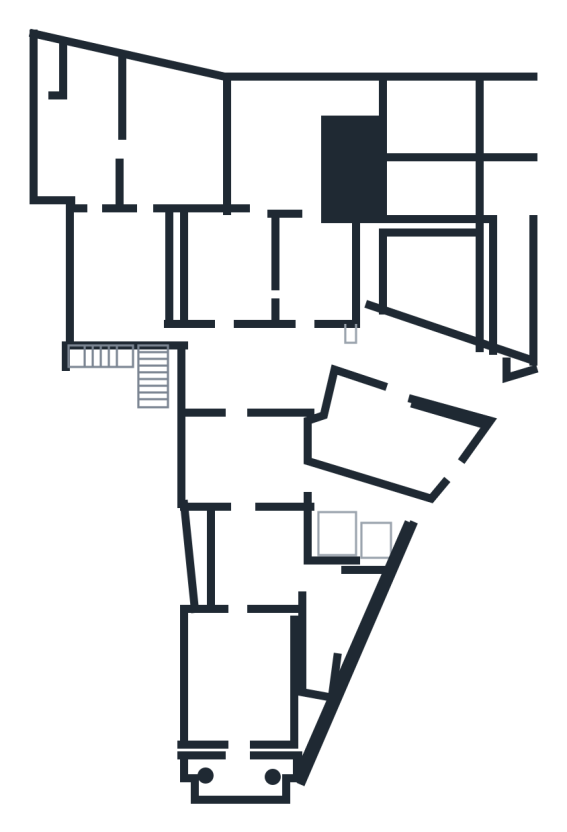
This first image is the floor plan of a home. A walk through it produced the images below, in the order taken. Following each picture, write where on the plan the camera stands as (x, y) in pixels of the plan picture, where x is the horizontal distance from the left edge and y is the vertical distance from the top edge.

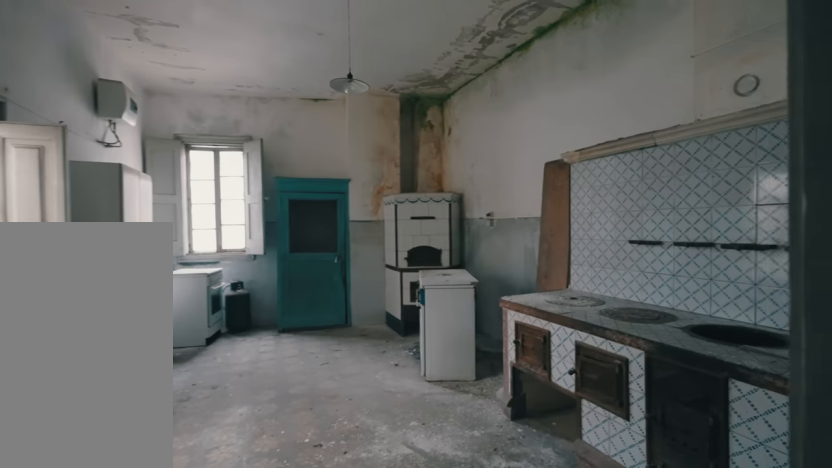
(155, 148)
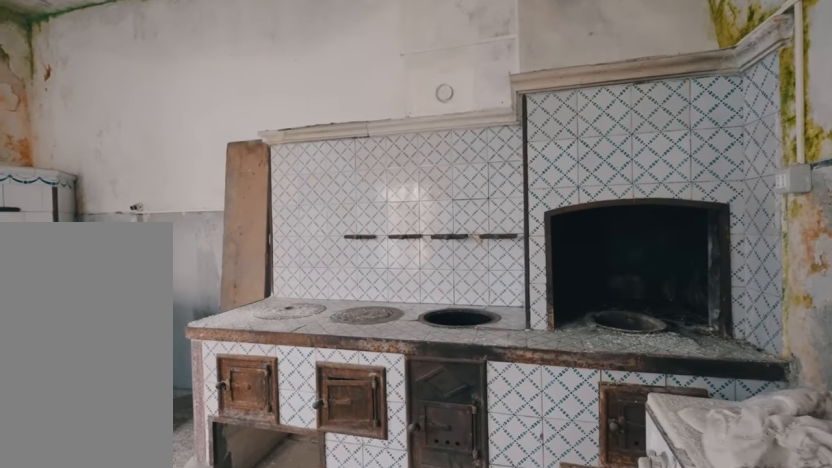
(155, 149)
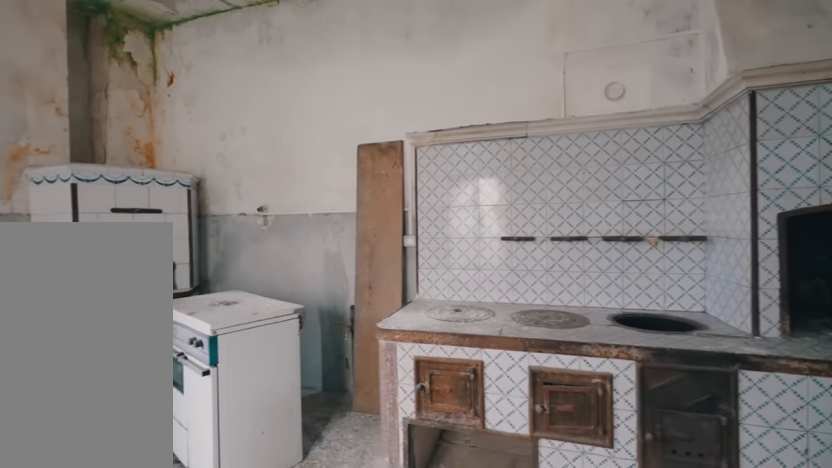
(155, 148)
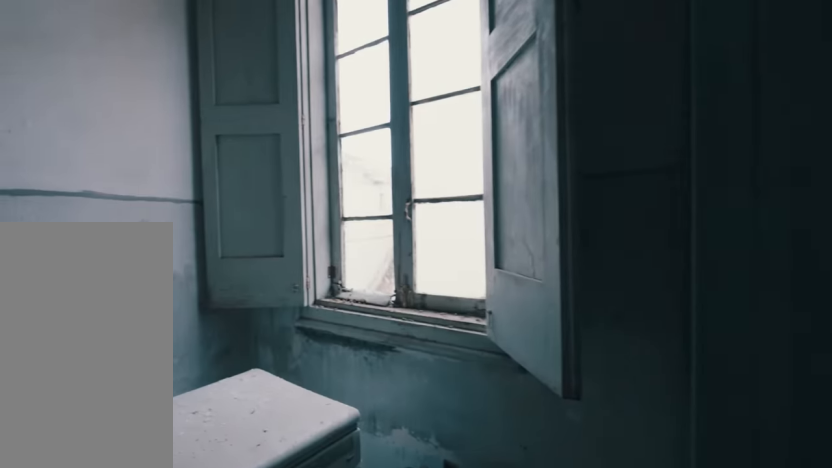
(155, 149)
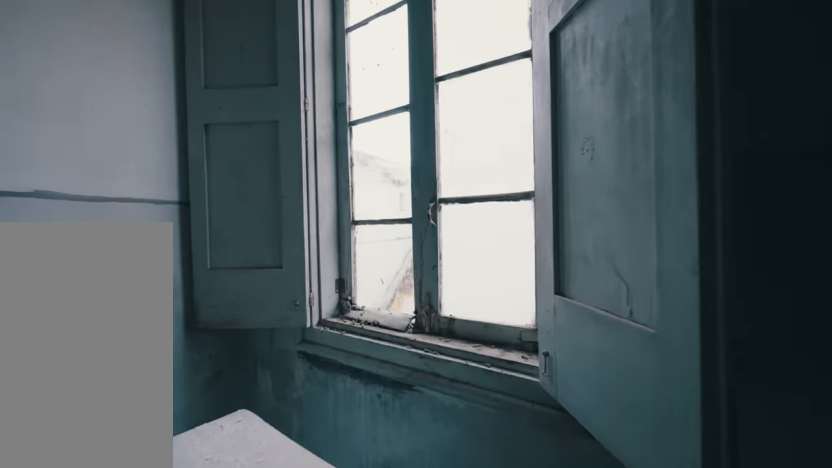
(155, 149)
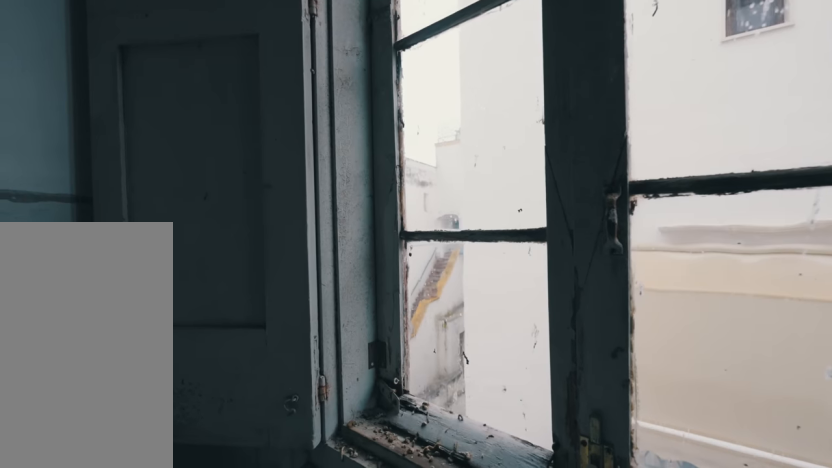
(155, 149)
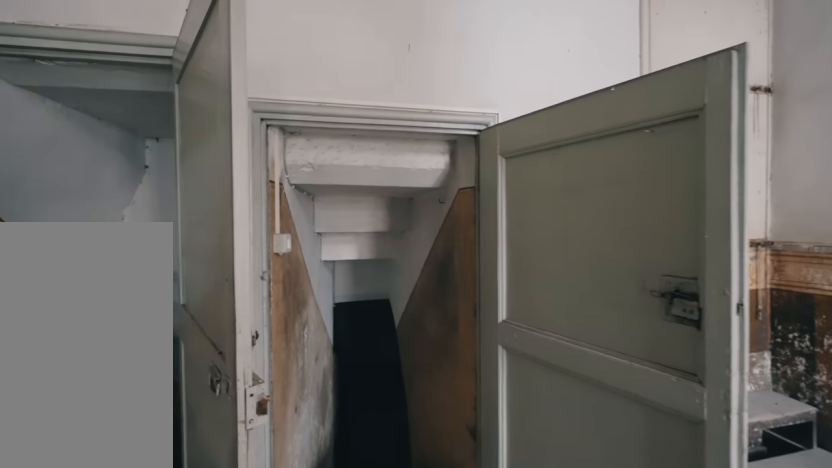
(118, 277)
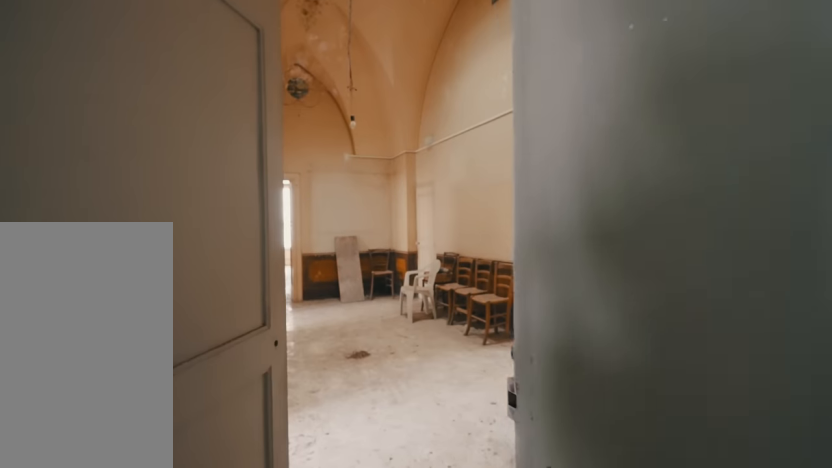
(142, 295)
